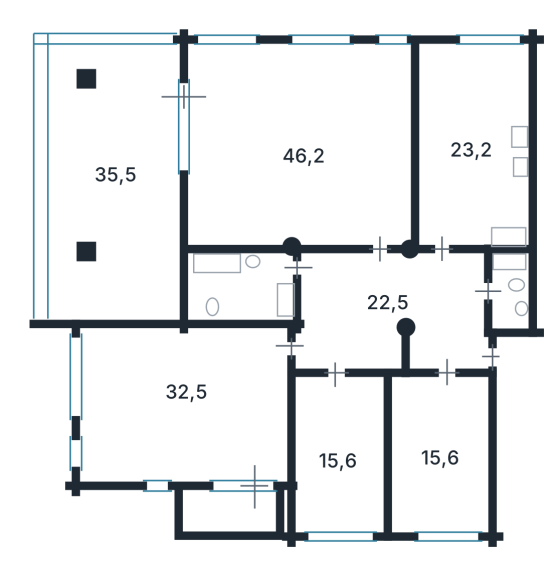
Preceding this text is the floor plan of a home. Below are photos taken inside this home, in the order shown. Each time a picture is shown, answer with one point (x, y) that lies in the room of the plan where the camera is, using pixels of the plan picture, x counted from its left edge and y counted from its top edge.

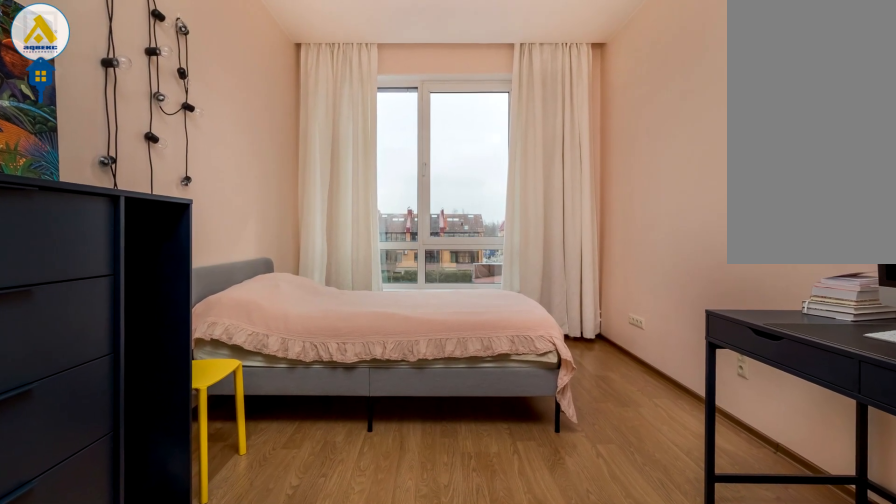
(439, 452)
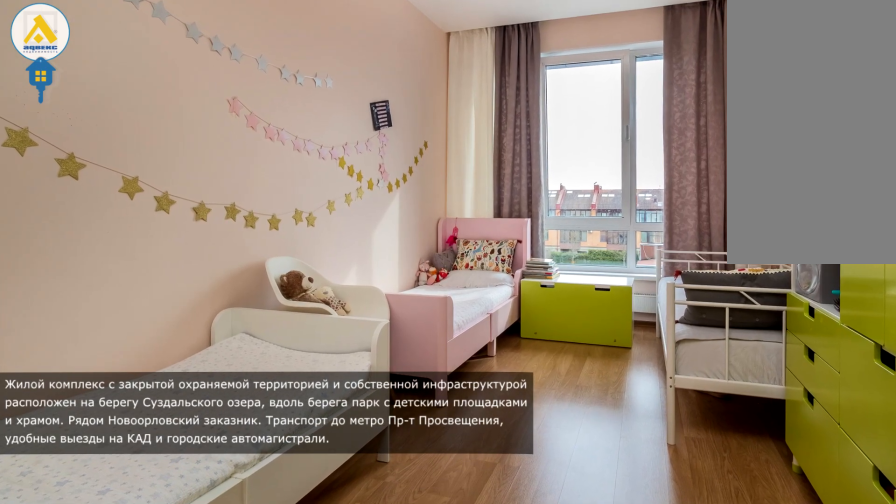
(334, 462)
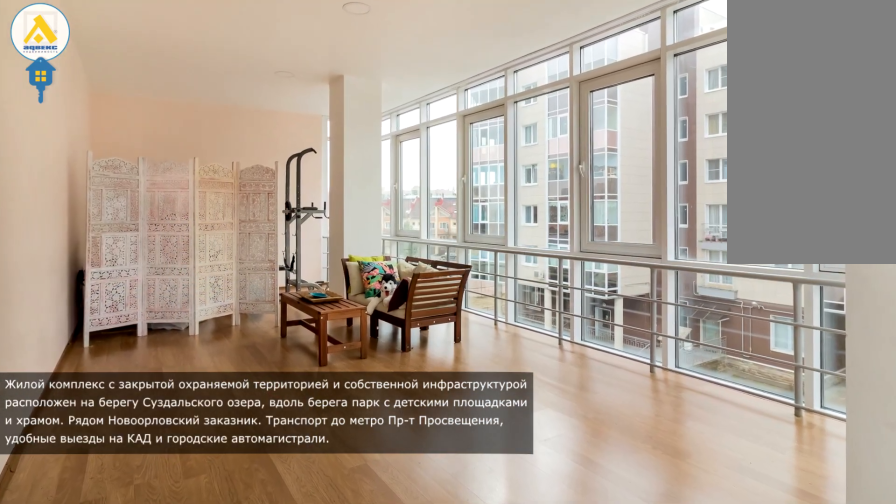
(116, 179)
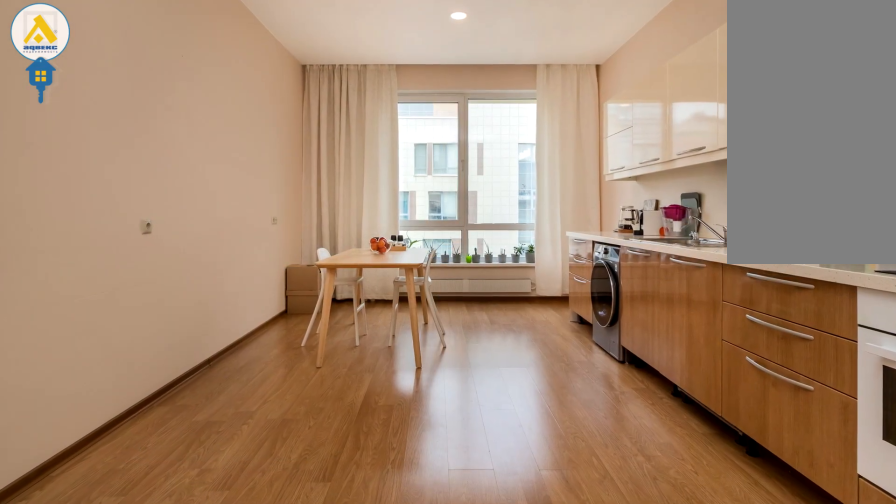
(472, 150)
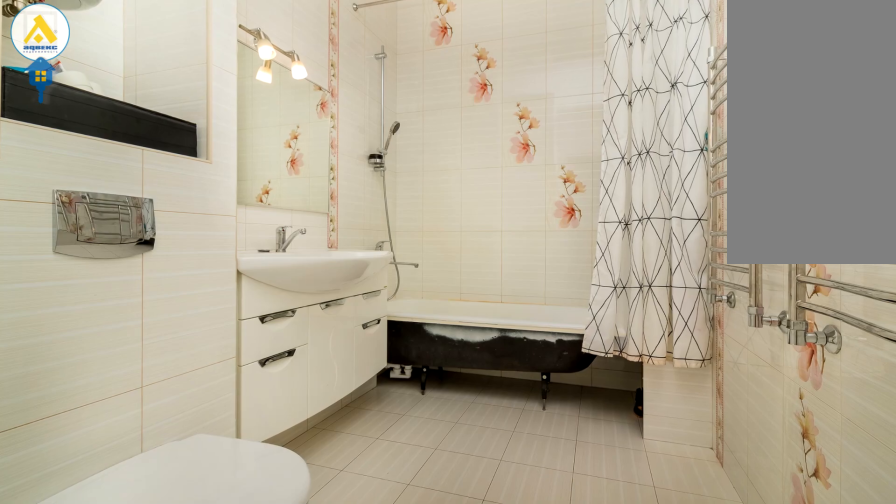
(239, 287)
